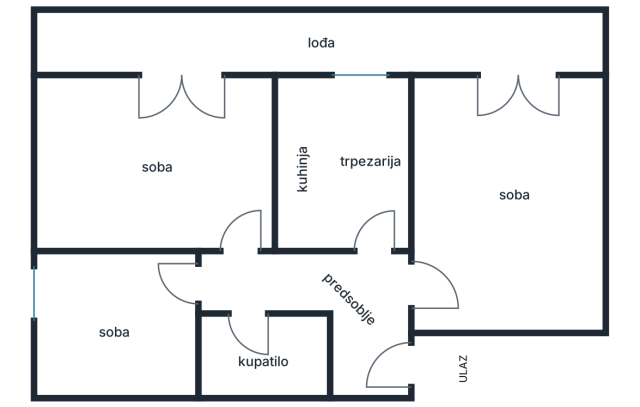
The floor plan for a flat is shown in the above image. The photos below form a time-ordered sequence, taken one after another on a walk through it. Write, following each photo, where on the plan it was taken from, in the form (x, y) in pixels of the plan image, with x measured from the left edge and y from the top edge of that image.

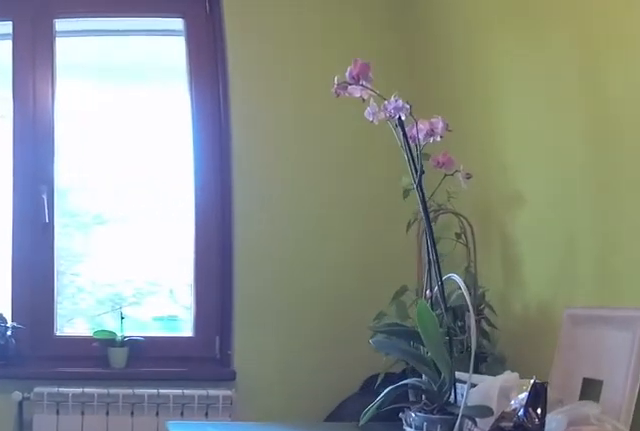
(393, 205)
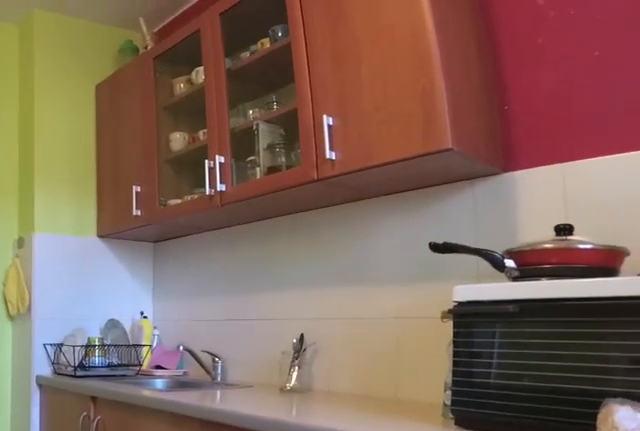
(375, 100)
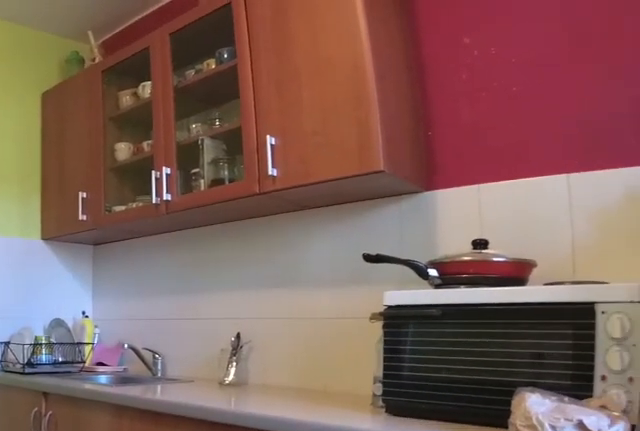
(375, 100)
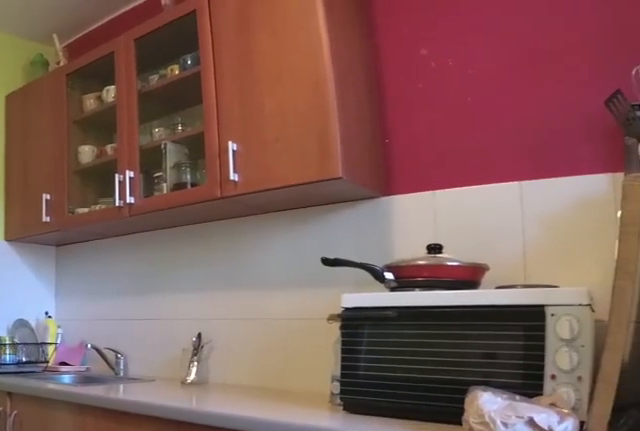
(376, 100)
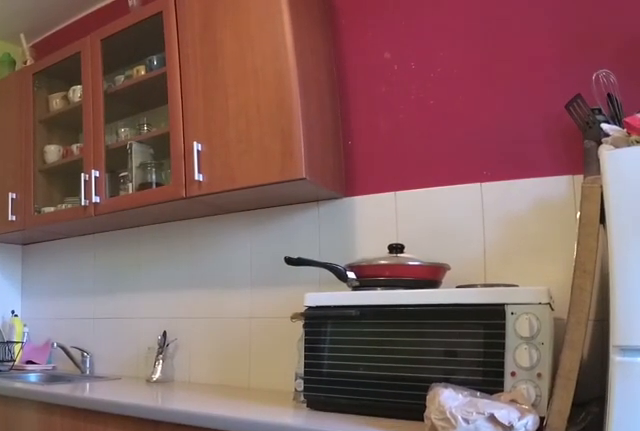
(376, 100)
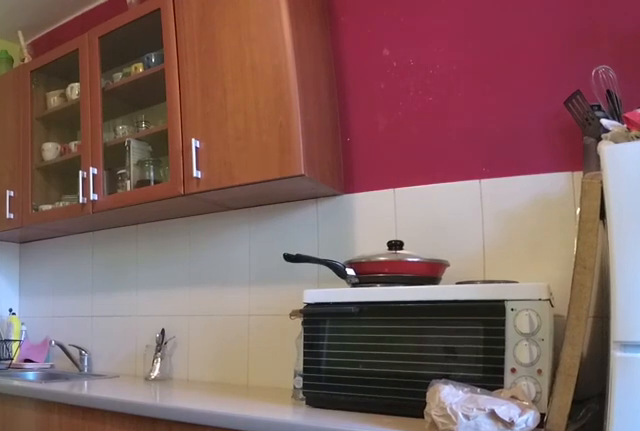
(375, 100)
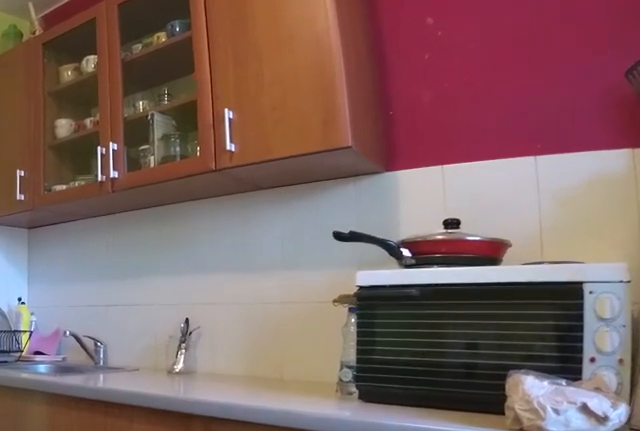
(376, 119)
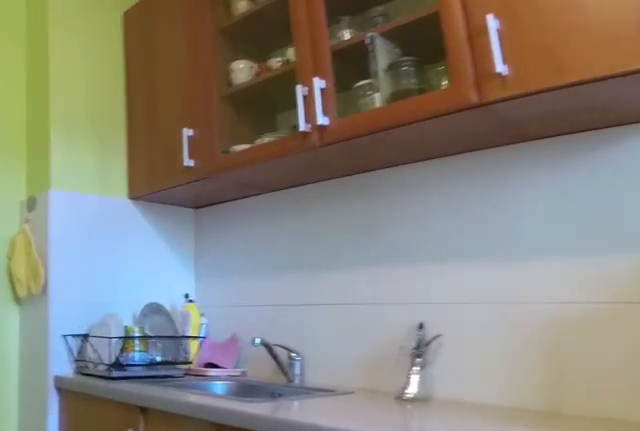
(375, 154)
